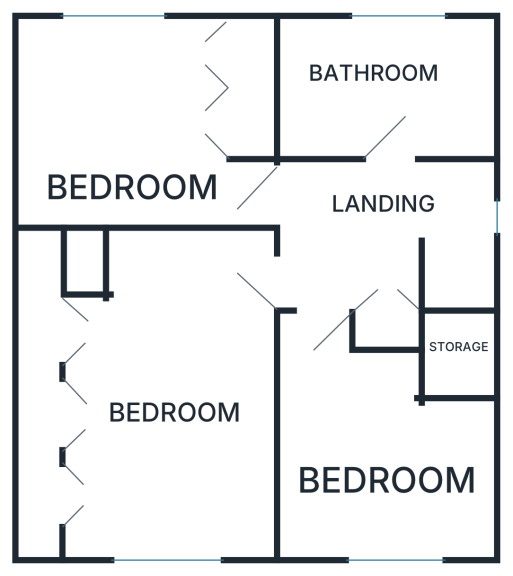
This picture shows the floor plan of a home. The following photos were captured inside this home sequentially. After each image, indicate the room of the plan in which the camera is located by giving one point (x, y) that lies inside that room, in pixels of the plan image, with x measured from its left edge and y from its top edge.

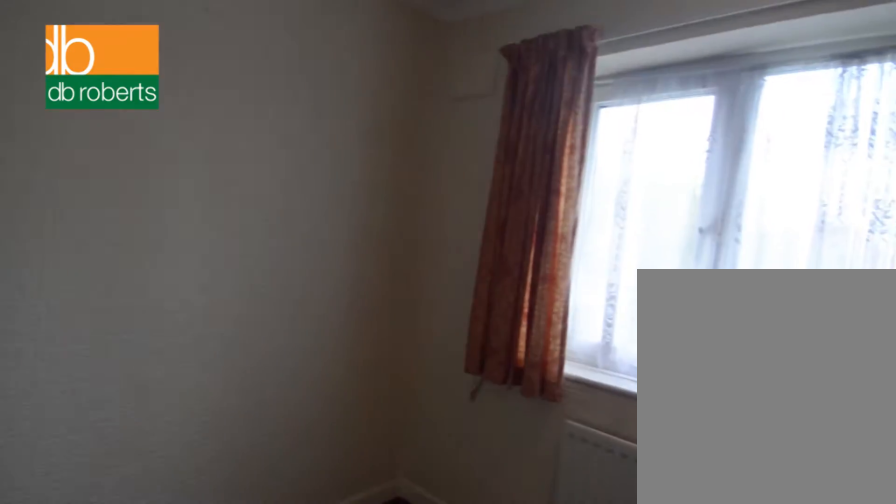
(146, 122)
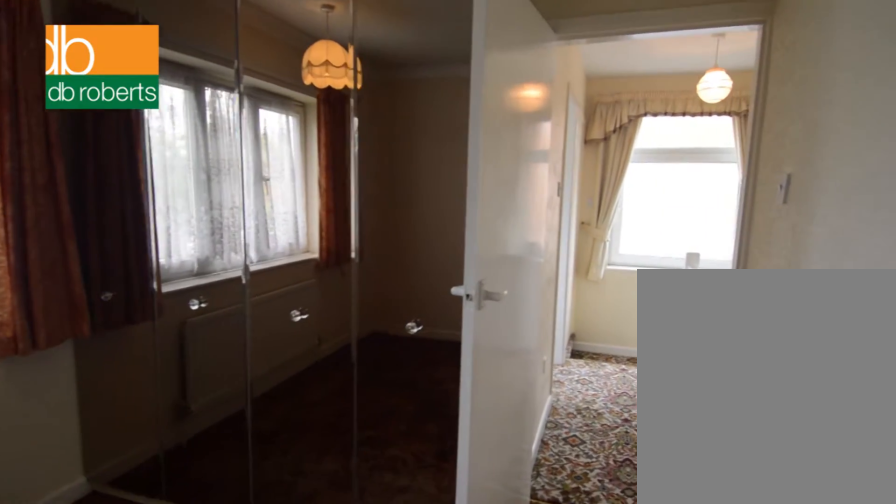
(146, 122)
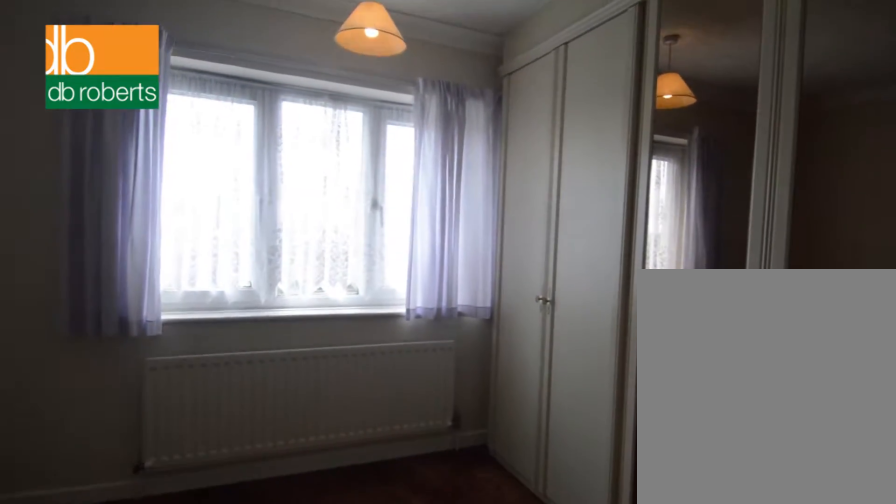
(149, 392)
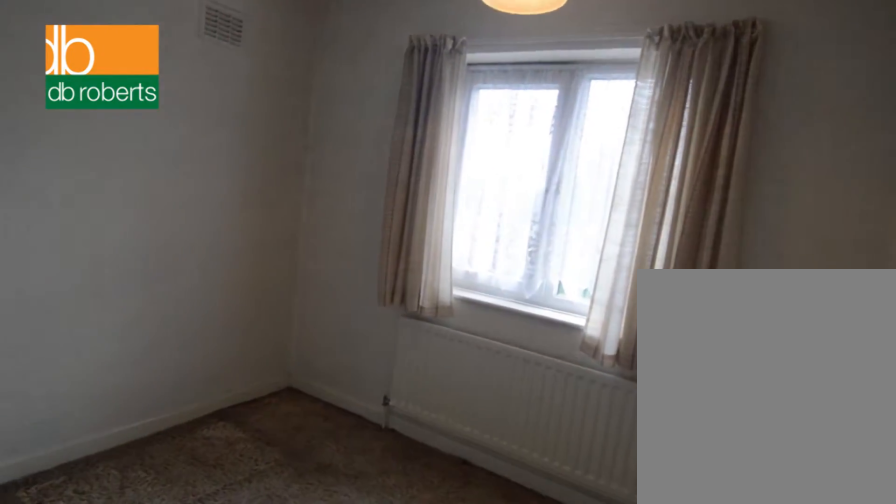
(374, 450)
